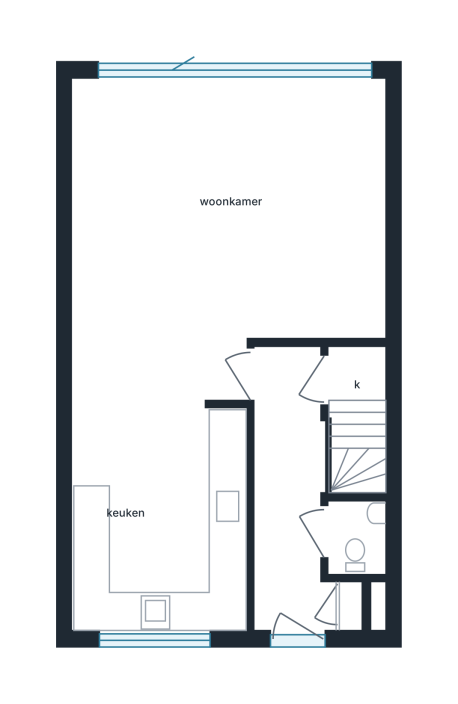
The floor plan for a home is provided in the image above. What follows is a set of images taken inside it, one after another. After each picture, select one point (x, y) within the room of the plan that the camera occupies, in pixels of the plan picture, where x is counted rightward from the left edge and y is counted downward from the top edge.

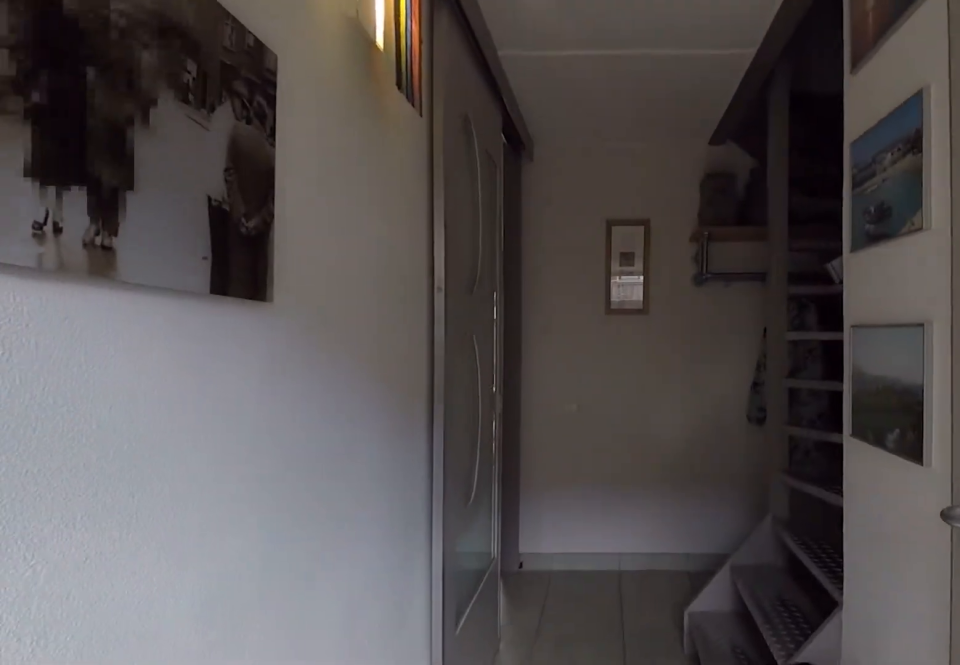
(290, 490)
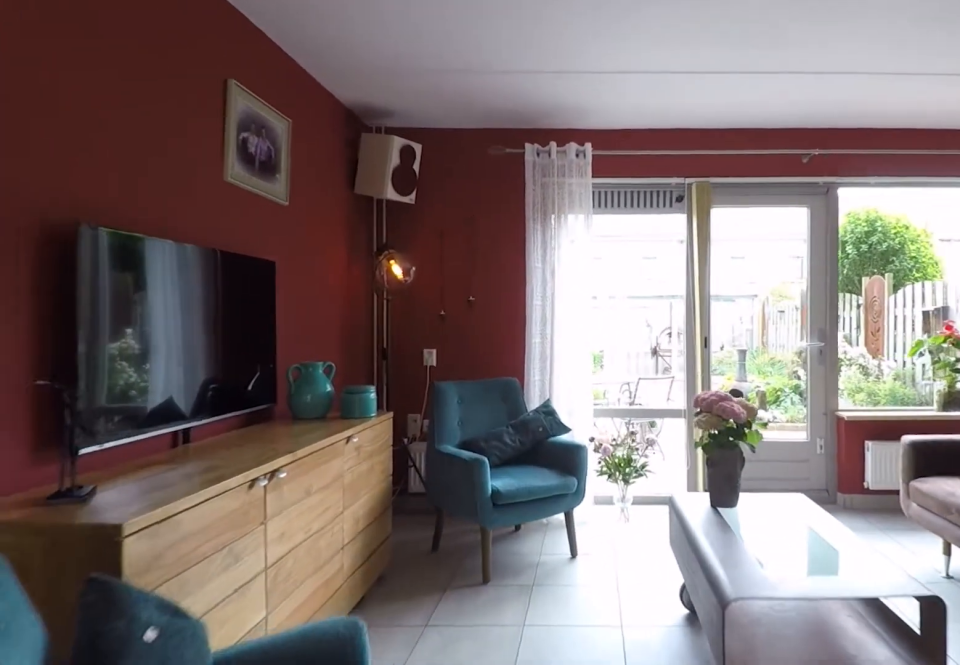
(287, 232)
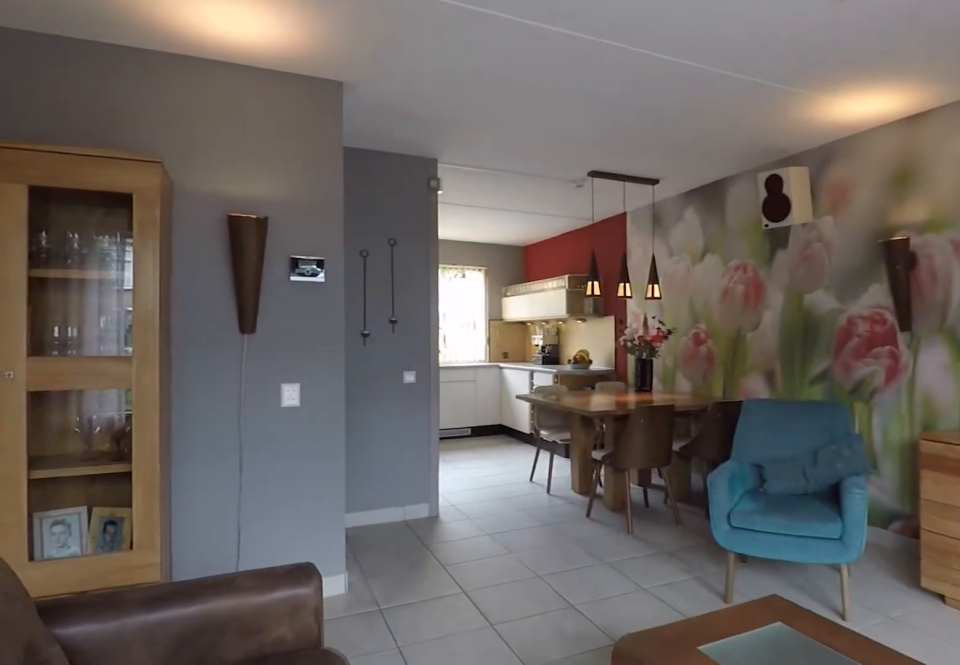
(287, 232)
